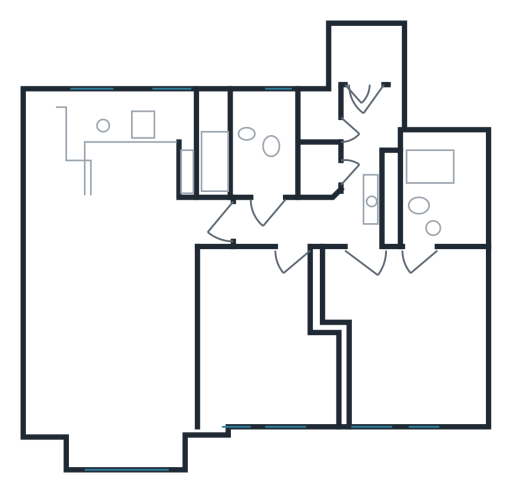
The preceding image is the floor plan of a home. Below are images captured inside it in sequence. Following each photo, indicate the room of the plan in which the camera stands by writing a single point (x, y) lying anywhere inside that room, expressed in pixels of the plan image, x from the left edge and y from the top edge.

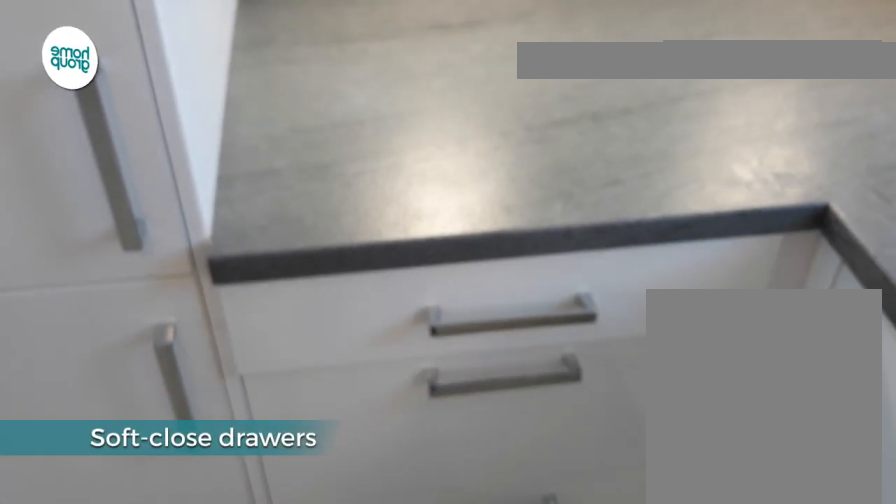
(140, 289)
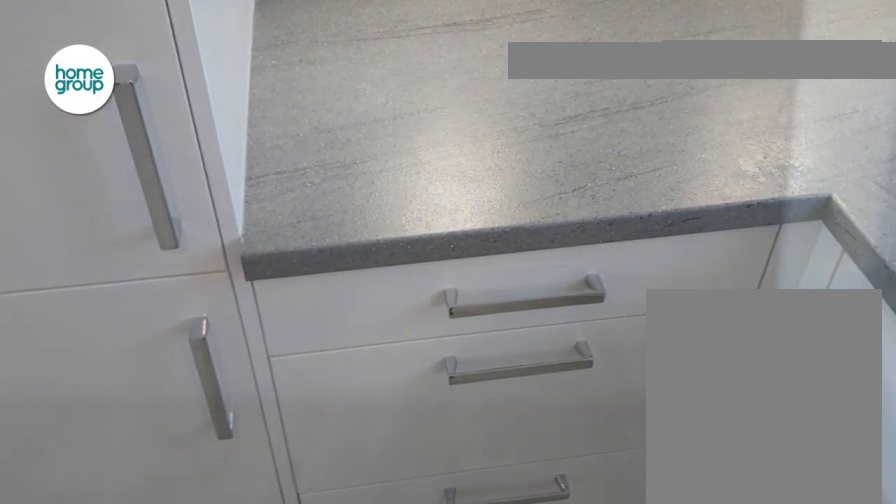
(140, 289)
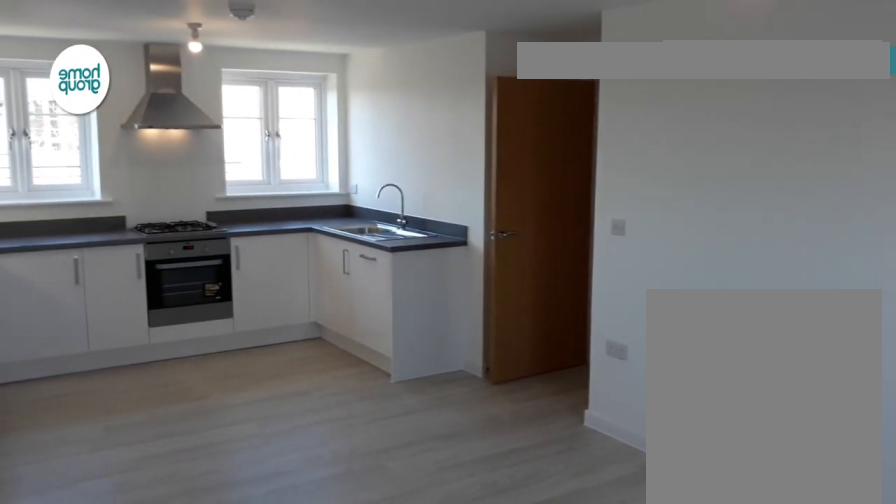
(53, 157)
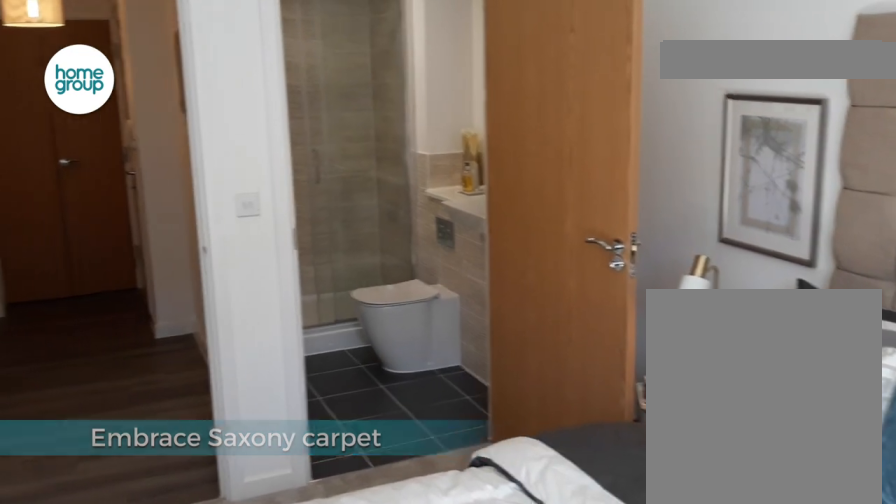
(403, 327)
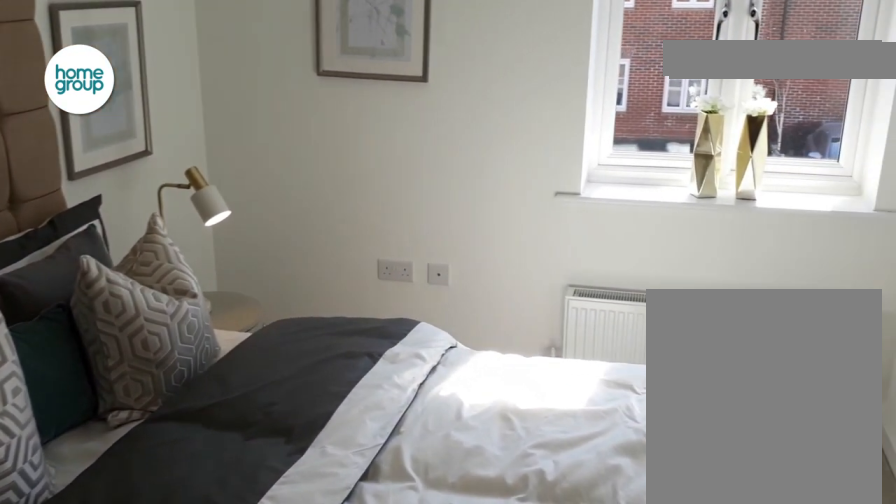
(403, 327)
